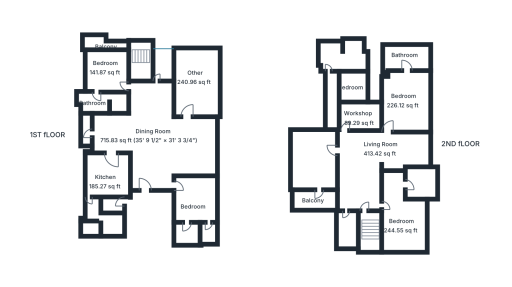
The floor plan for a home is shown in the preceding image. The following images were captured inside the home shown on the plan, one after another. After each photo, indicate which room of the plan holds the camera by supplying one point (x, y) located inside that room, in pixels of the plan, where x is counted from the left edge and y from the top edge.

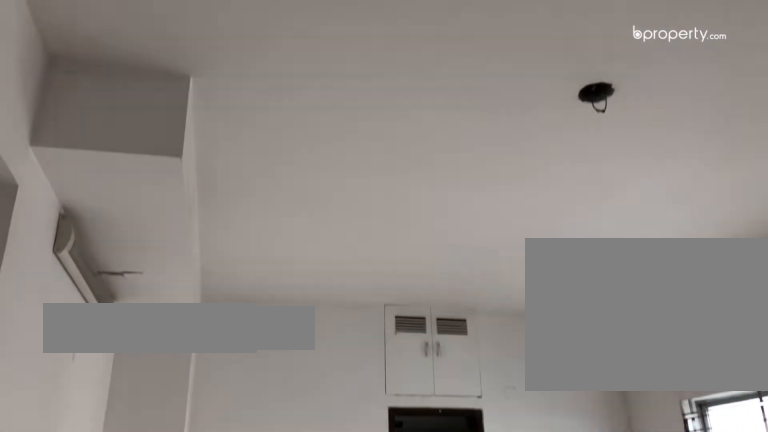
(404, 102)
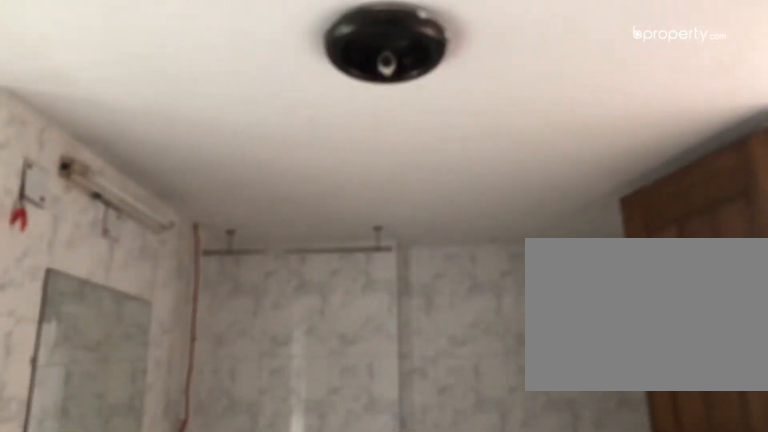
(410, 62)
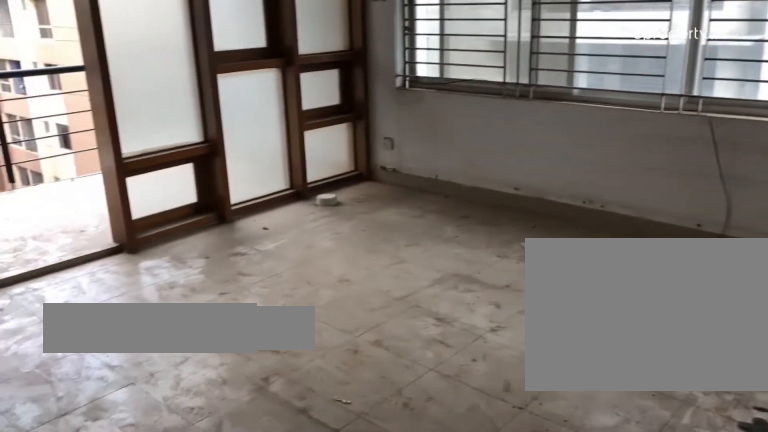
(330, 162)
